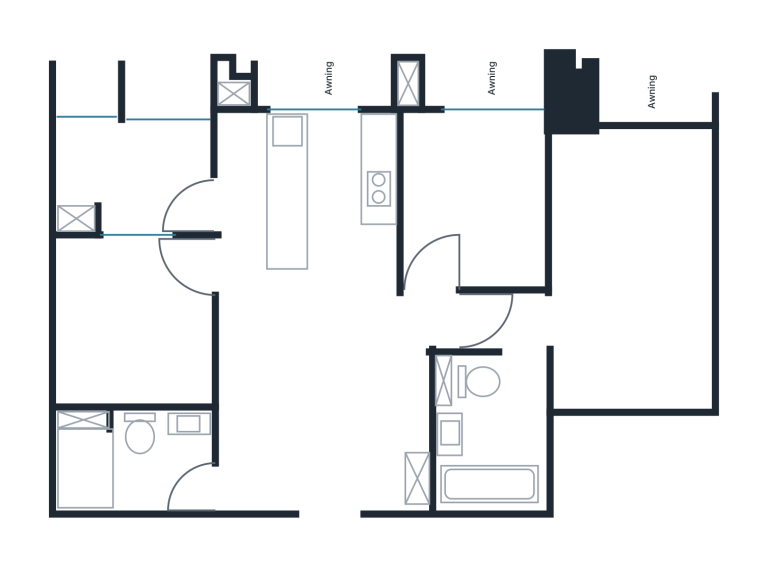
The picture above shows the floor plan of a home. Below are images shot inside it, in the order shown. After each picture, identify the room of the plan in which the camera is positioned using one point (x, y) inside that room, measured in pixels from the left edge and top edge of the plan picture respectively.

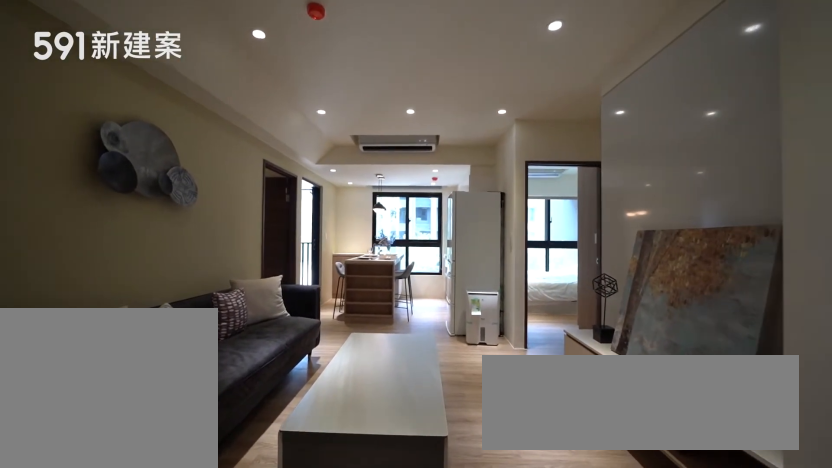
(323, 403)
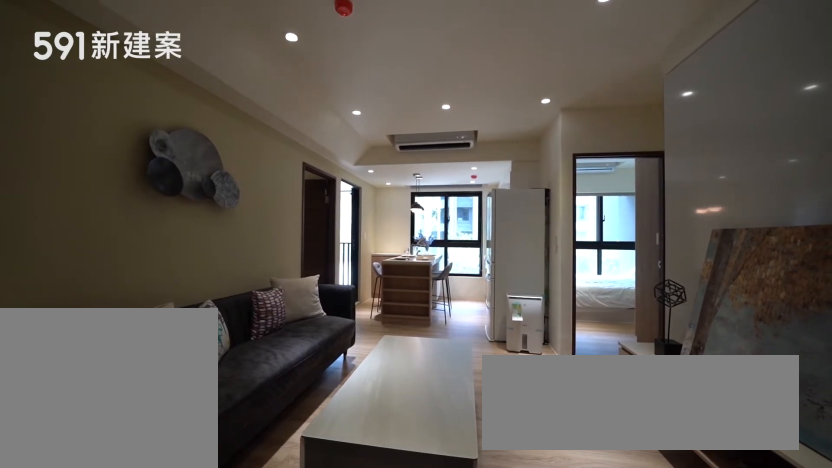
(323, 403)
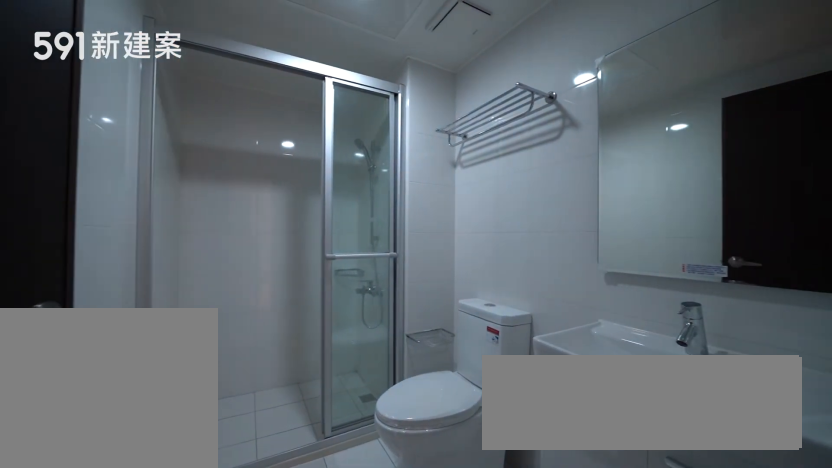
(131, 459)
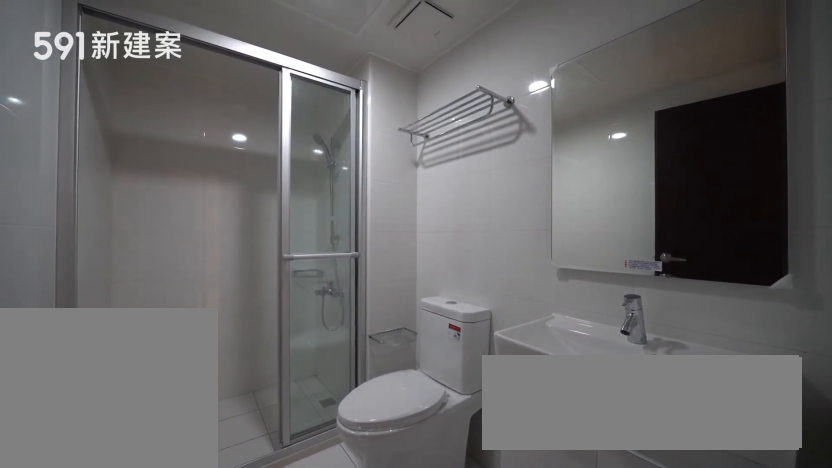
(131, 459)
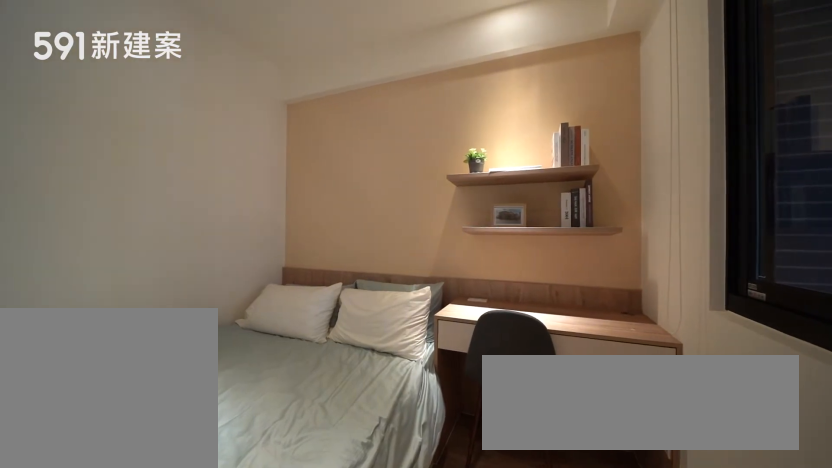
(134, 323)
